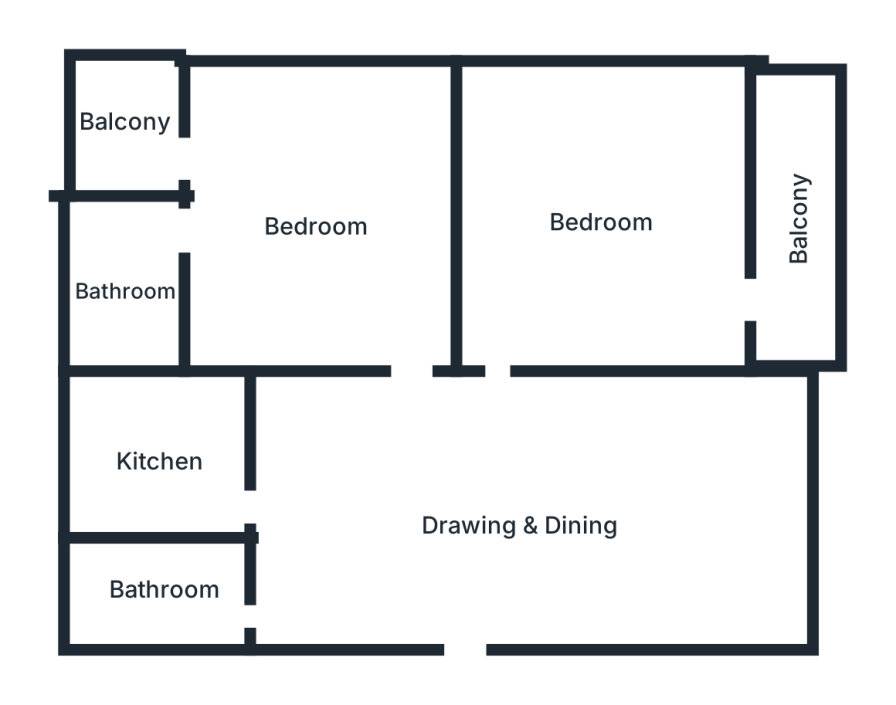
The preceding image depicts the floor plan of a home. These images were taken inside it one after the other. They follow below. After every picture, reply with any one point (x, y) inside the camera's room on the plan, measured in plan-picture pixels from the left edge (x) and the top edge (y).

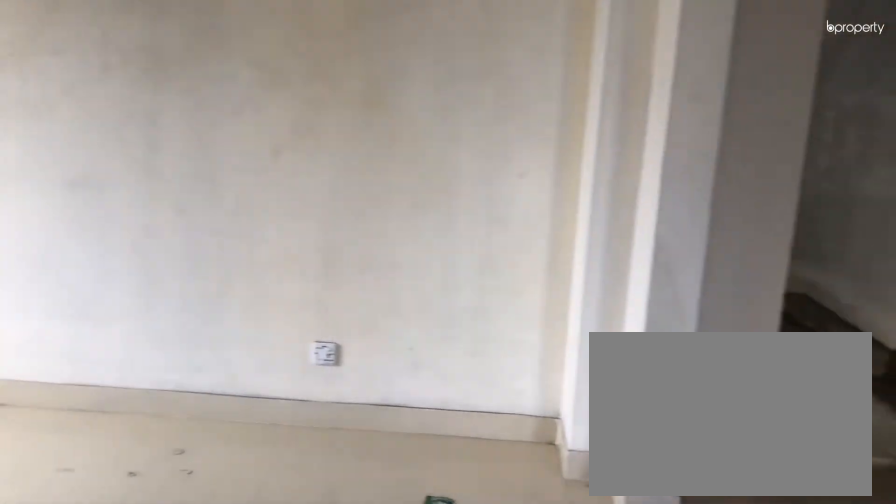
(472, 539)
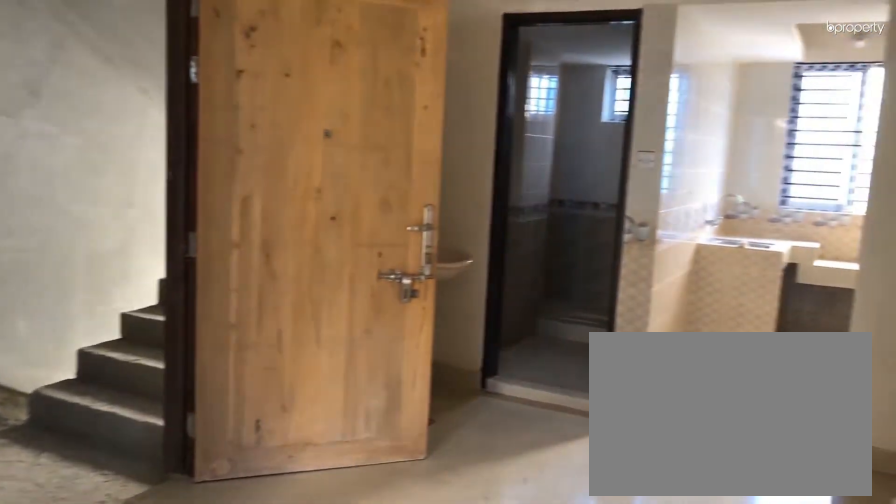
(472, 539)
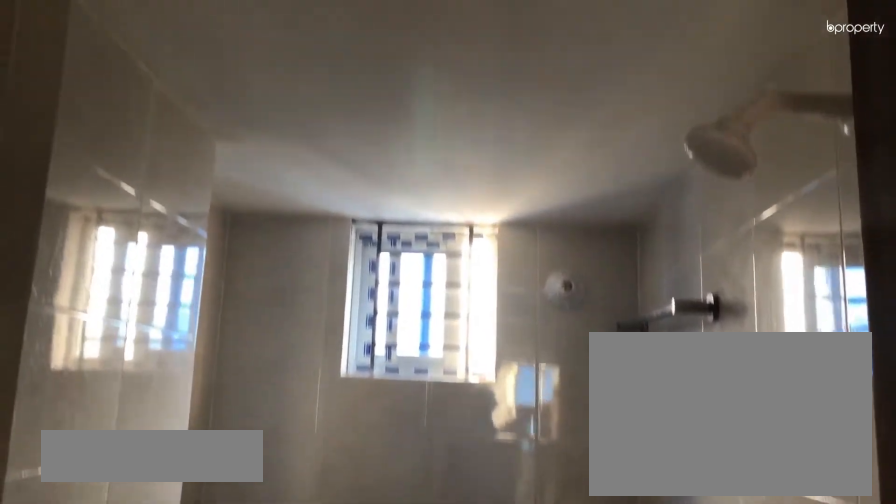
(165, 598)
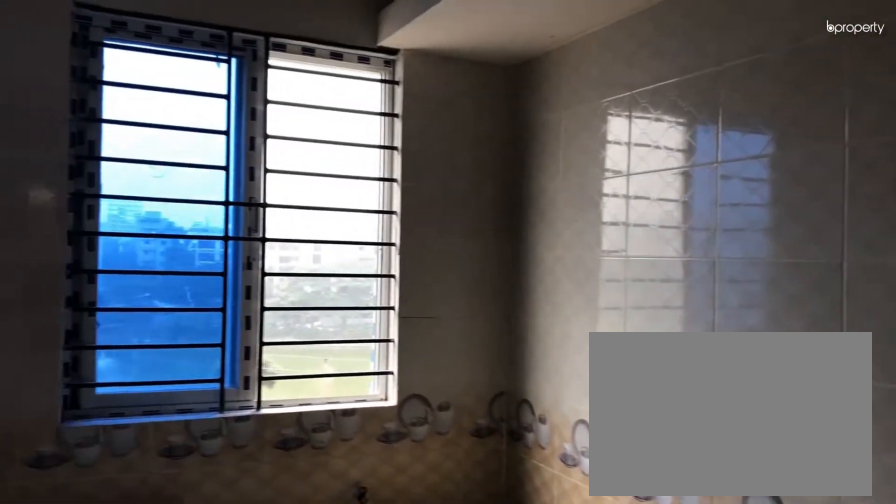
(162, 464)
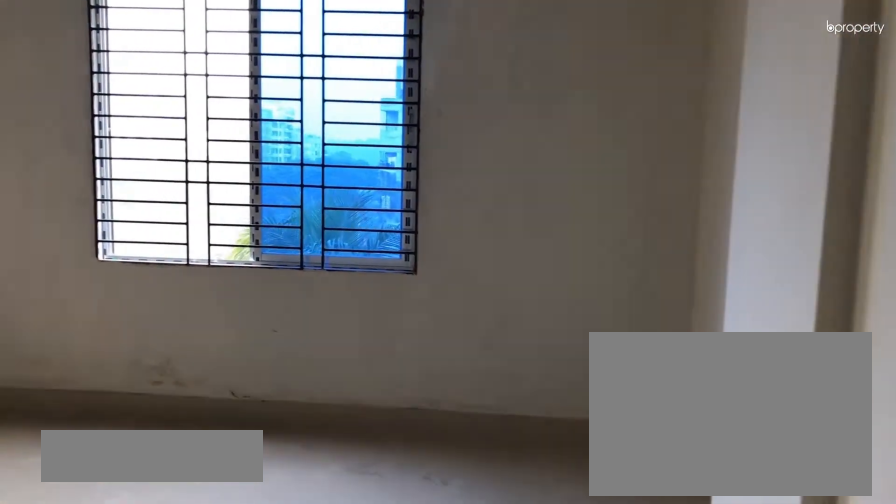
(303, 224)
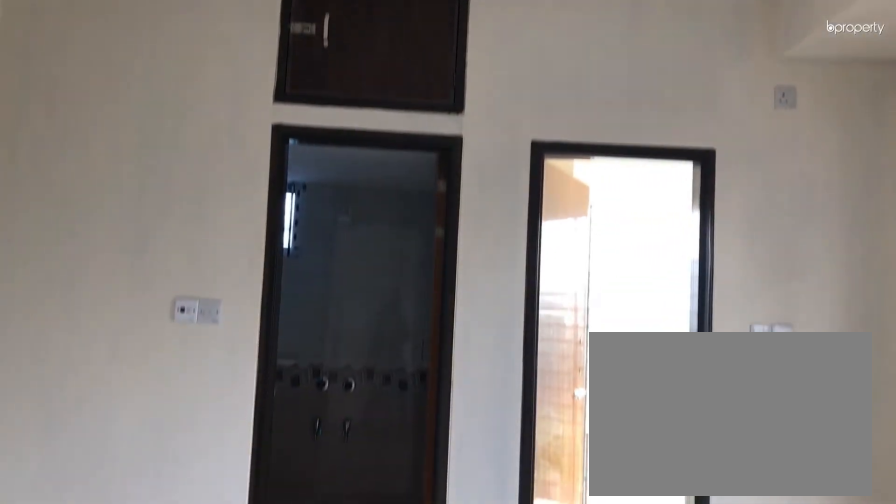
(303, 226)
